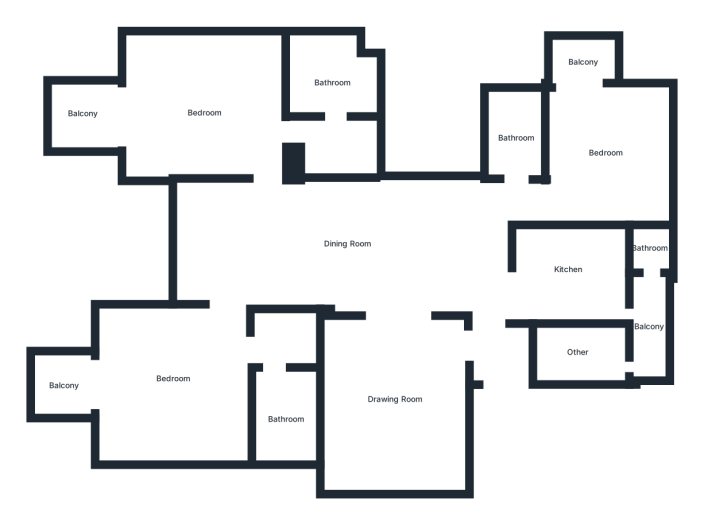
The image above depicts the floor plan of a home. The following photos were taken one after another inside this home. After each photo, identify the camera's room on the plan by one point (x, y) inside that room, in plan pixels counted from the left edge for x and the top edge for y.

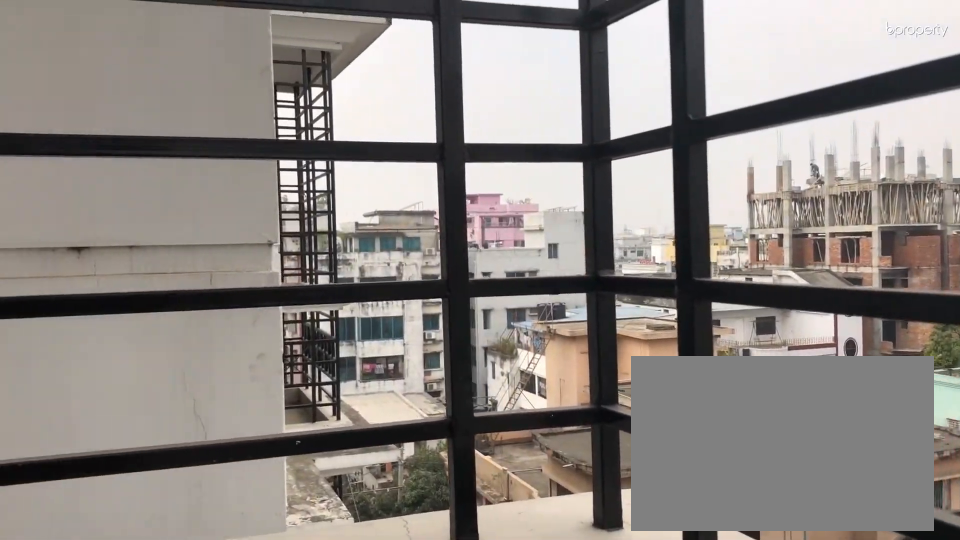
(85, 113)
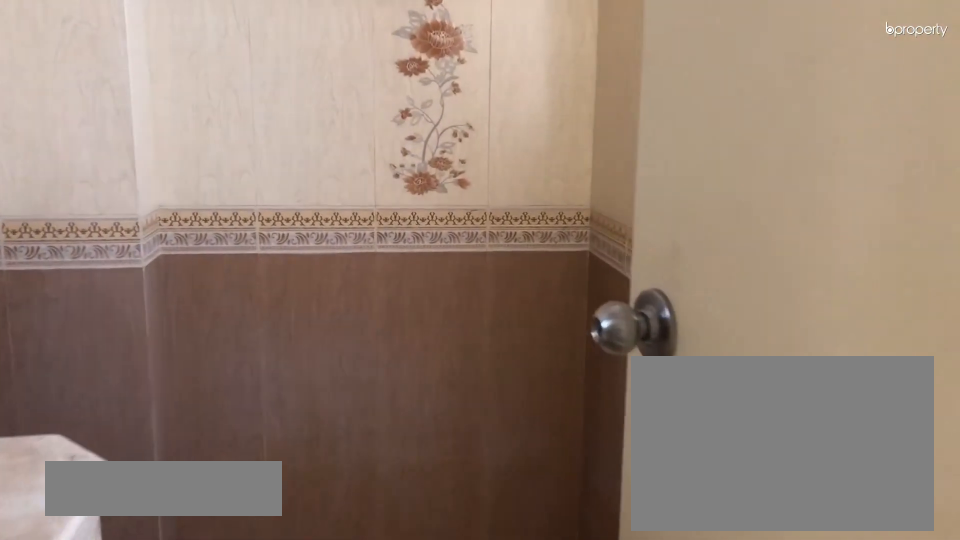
(331, 83)
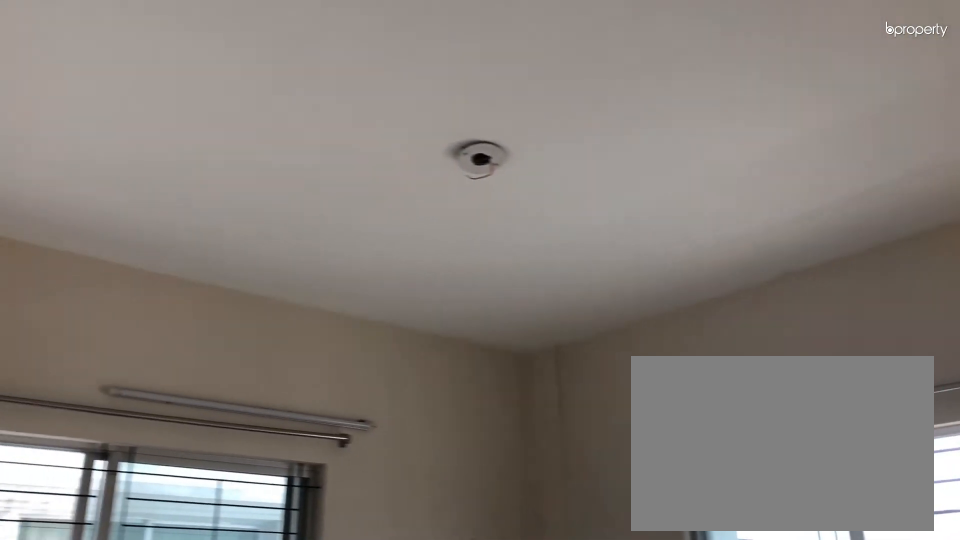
(172, 377)
